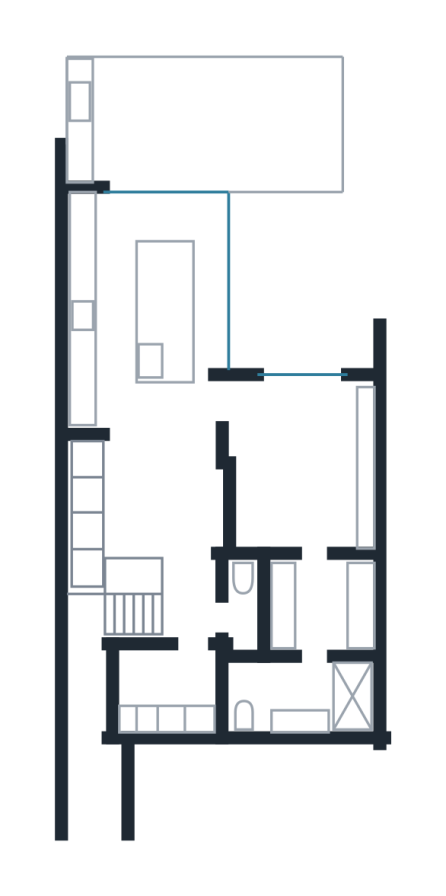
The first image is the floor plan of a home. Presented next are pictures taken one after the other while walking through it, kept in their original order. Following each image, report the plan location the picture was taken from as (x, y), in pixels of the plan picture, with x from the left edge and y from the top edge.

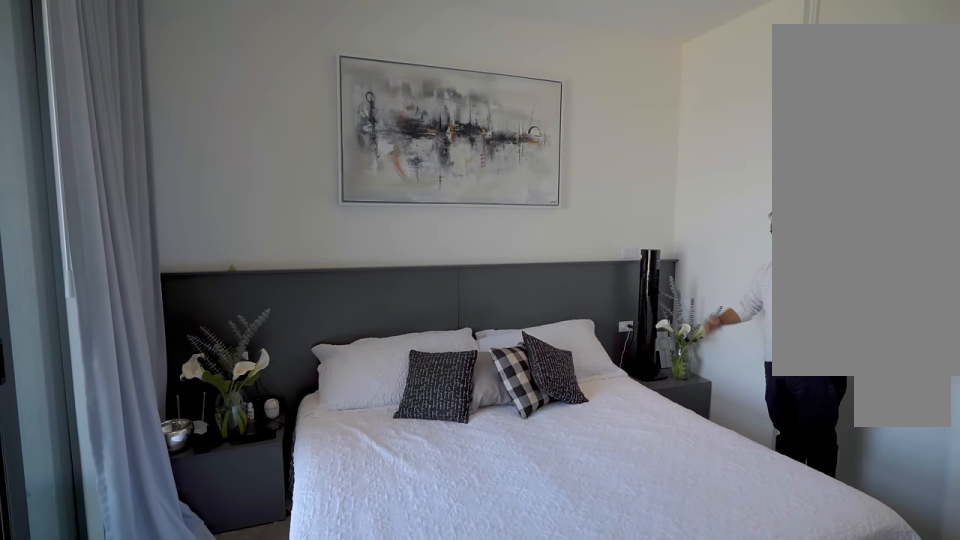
(303, 406)
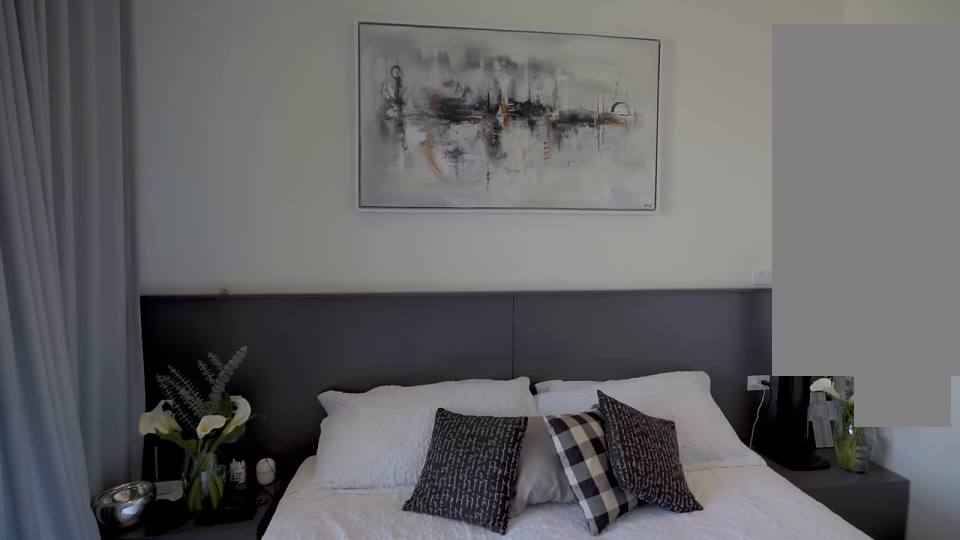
(295, 400)
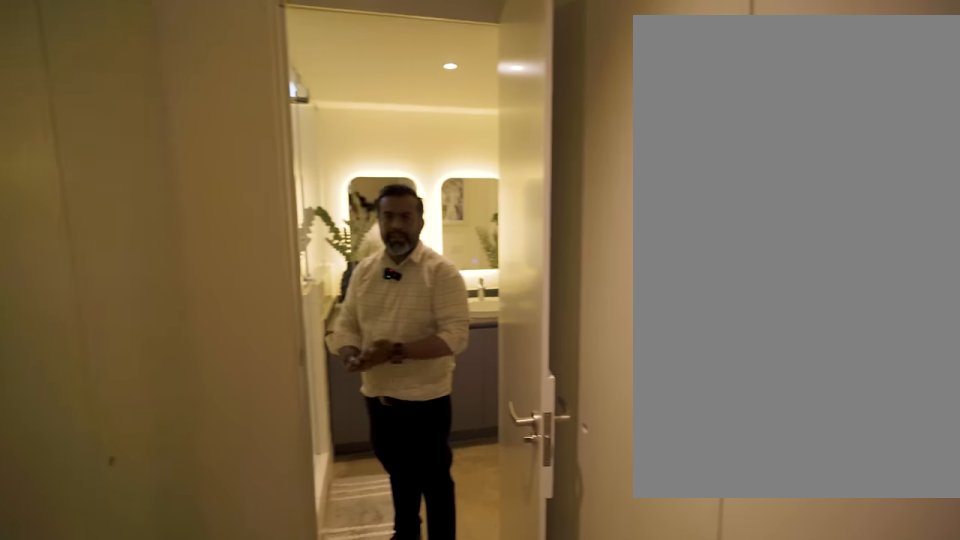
(312, 576)
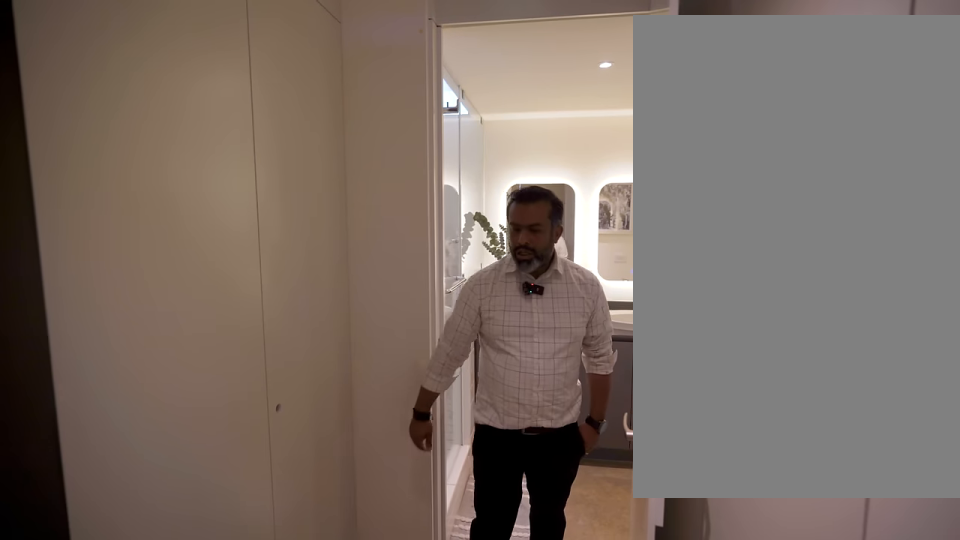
(313, 576)
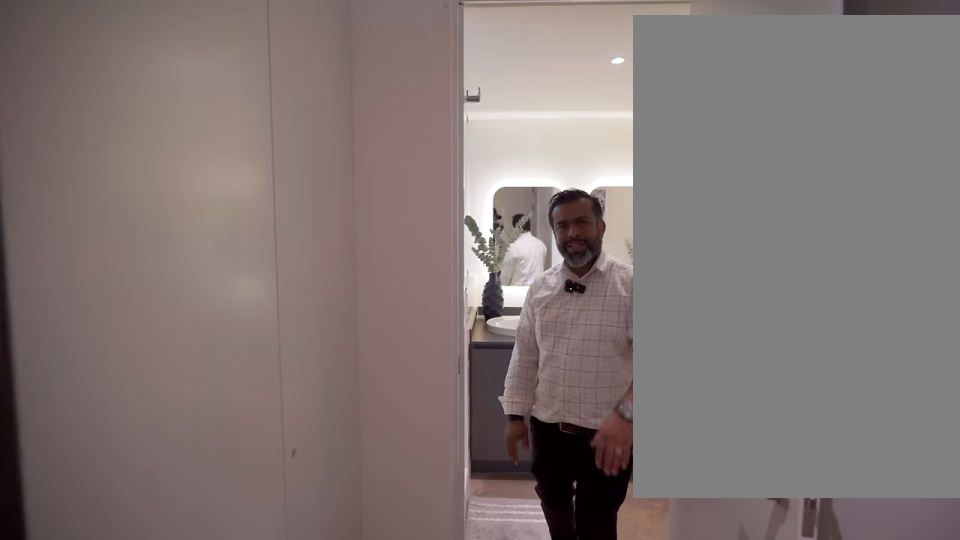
(314, 583)
